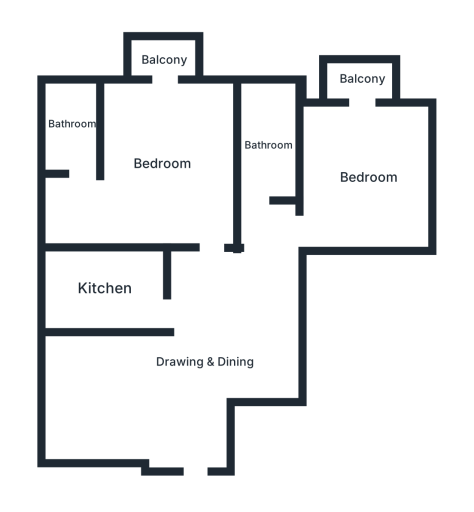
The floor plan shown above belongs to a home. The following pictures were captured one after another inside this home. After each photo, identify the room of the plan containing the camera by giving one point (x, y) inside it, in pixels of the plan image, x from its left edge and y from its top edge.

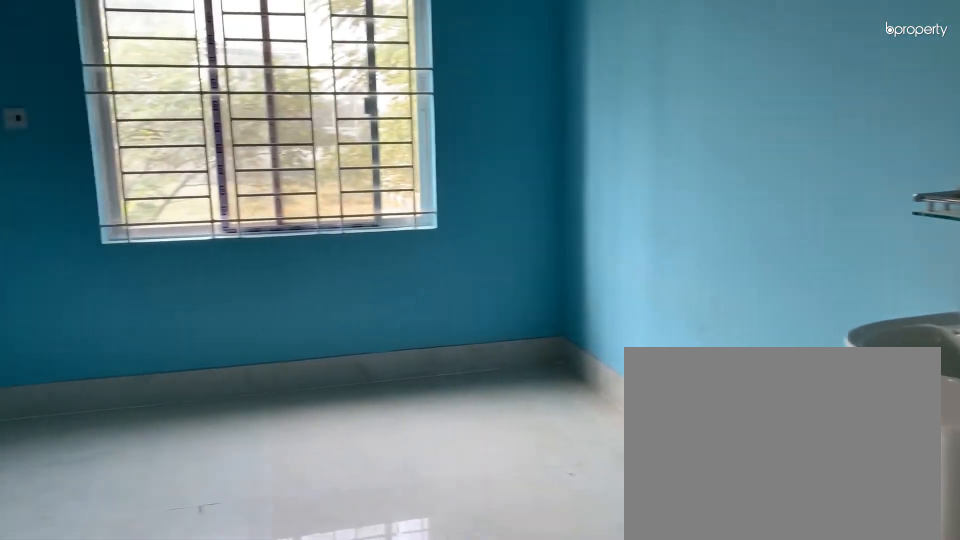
(202, 363)
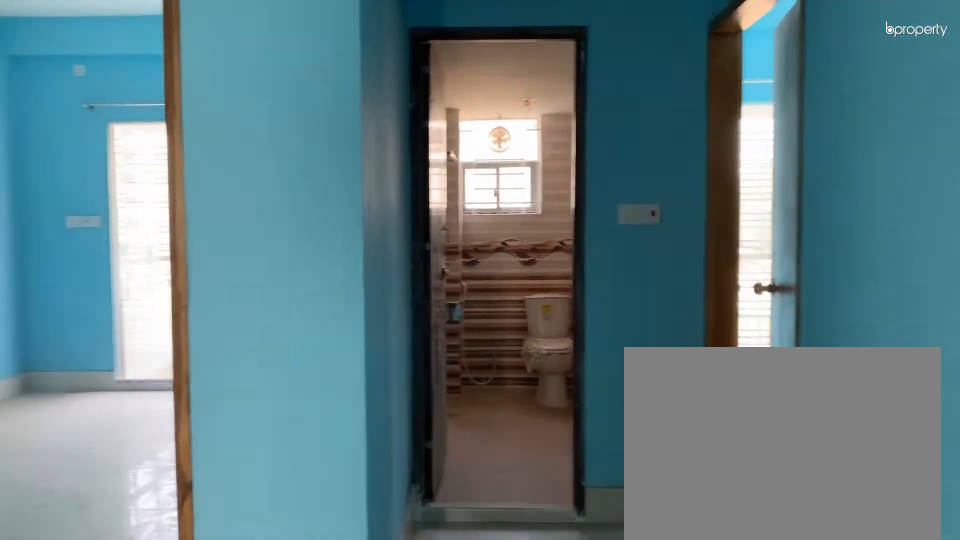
(206, 362)
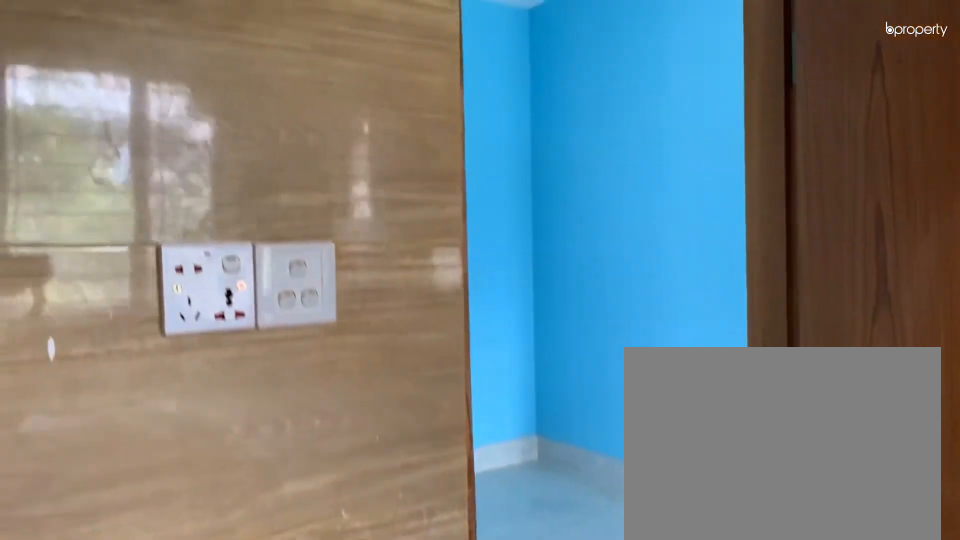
(105, 287)
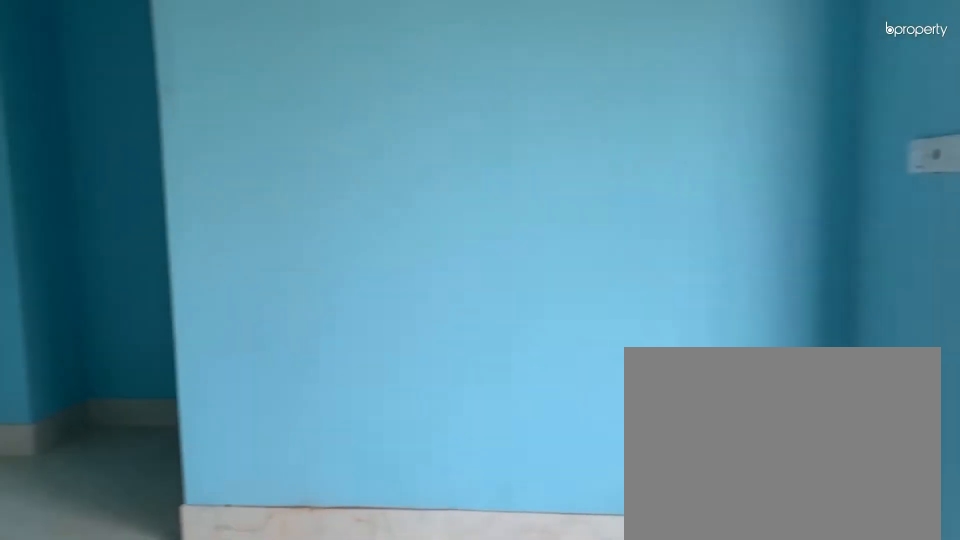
(160, 160)
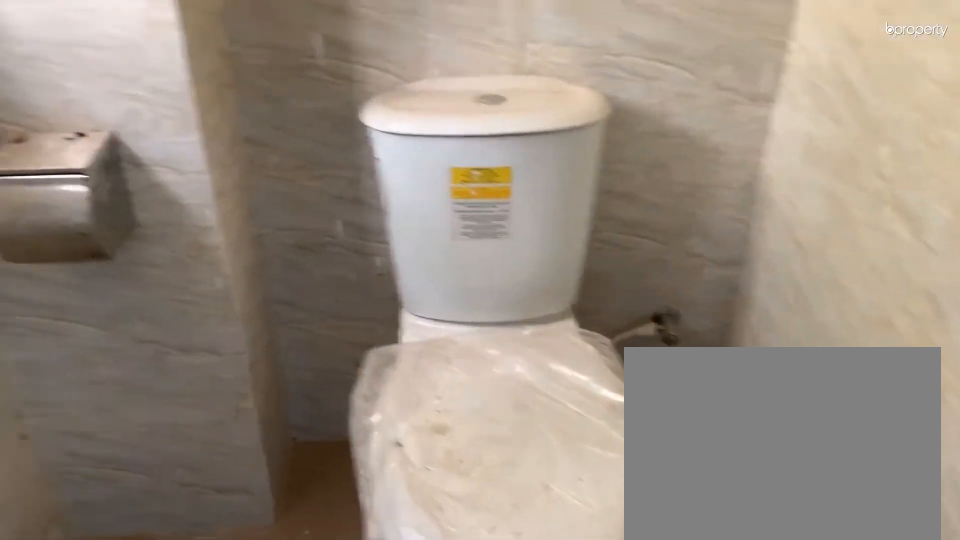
(63, 123)
